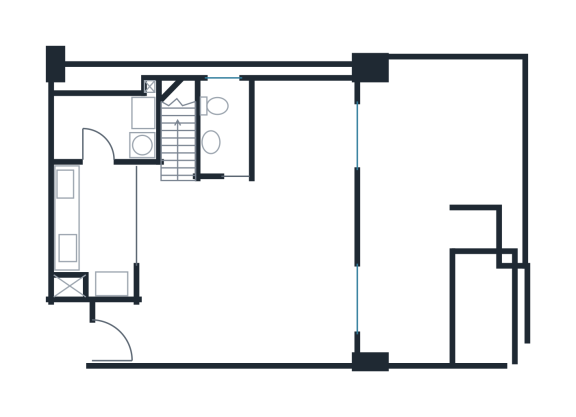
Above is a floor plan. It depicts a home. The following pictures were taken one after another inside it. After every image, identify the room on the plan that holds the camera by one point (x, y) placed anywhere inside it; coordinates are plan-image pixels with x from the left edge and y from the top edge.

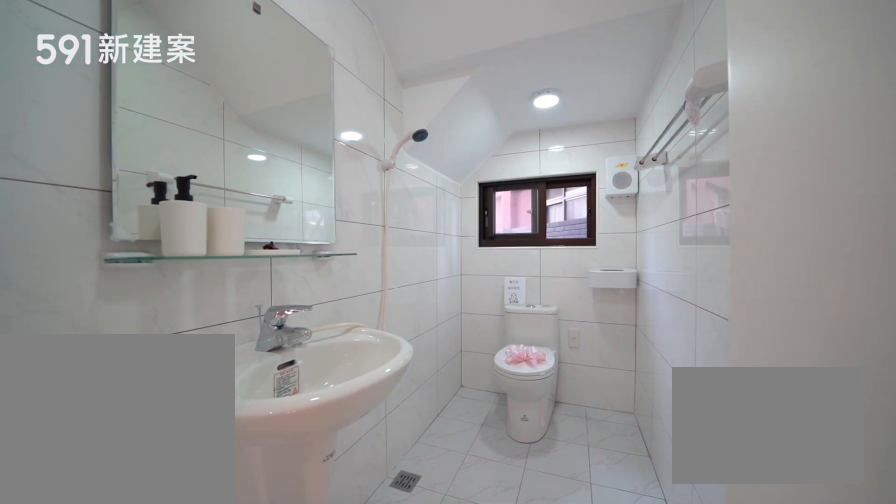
(223, 122)
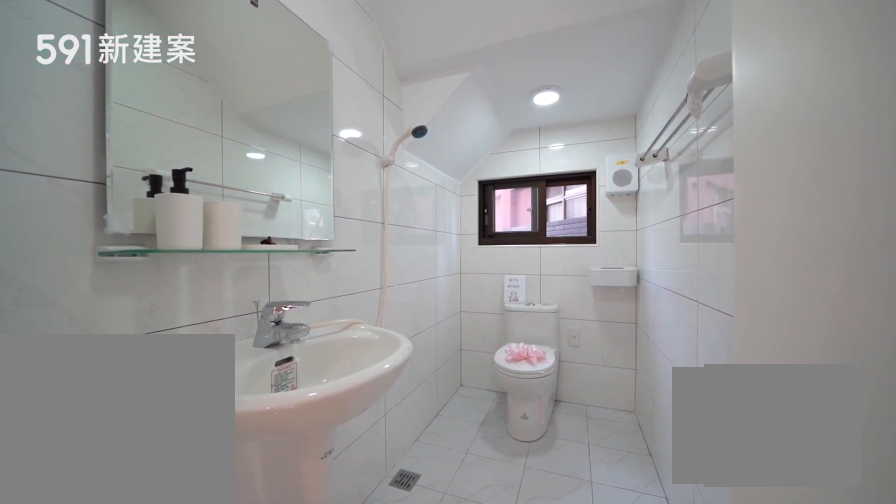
(223, 122)
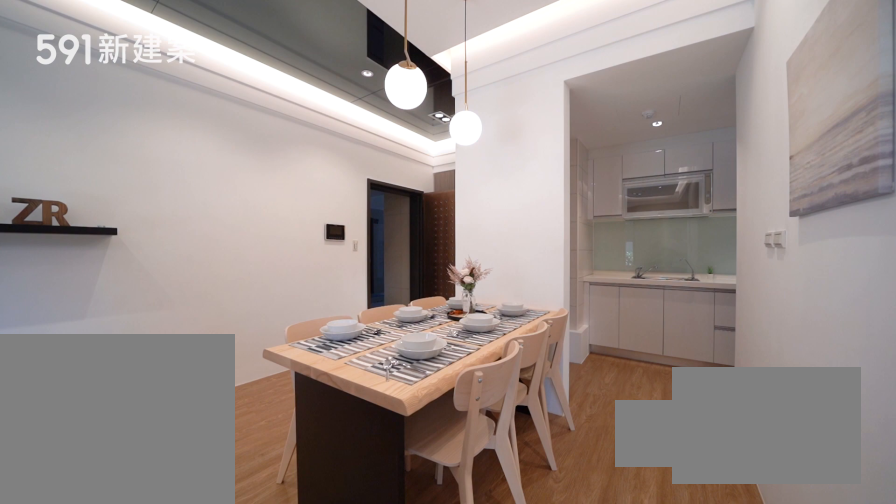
(185, 252)
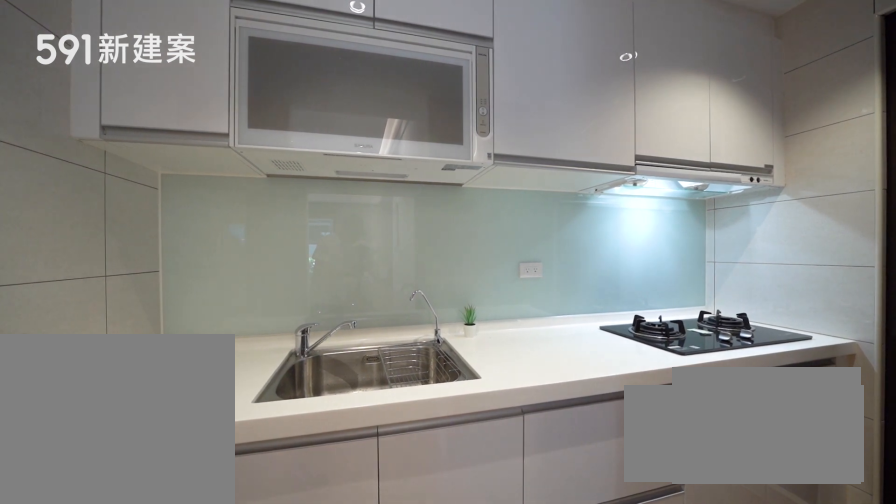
(95, 229)
